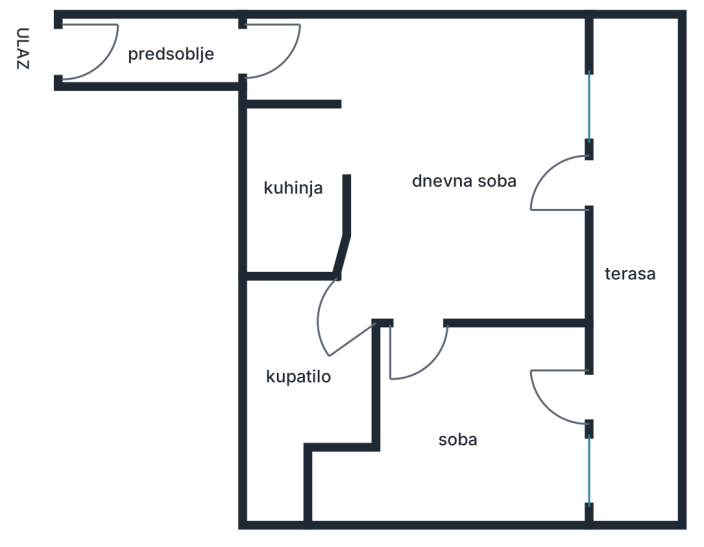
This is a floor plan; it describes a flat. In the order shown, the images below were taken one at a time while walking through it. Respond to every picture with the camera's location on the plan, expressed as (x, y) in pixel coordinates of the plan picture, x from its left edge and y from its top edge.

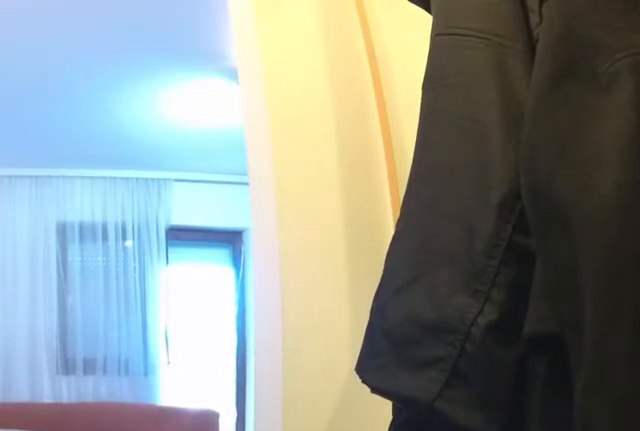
(231, 50)
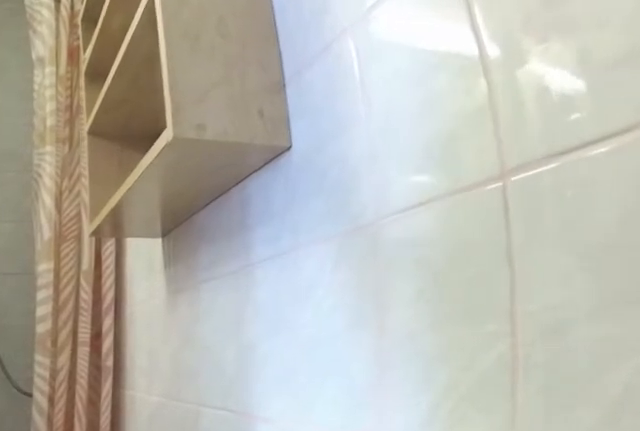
(314, 292)
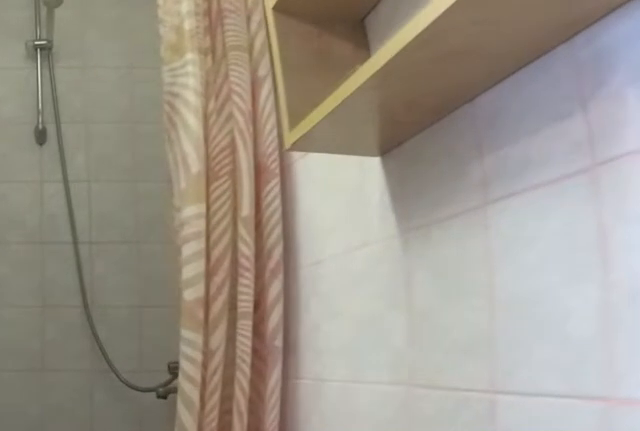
(290, 349)
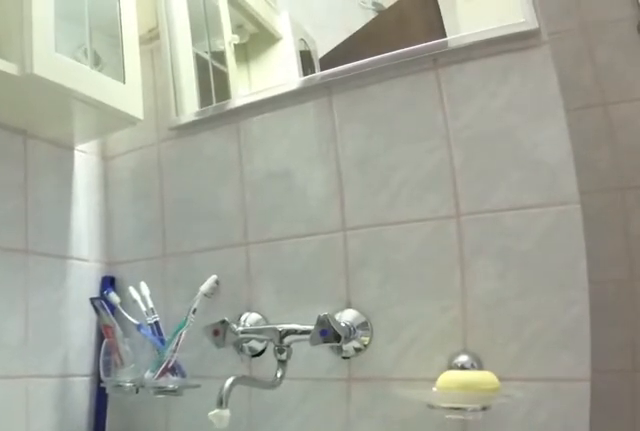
(335, 317)
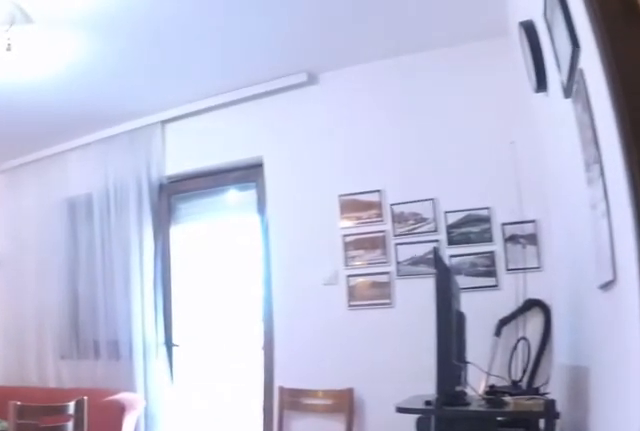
(366, 285)
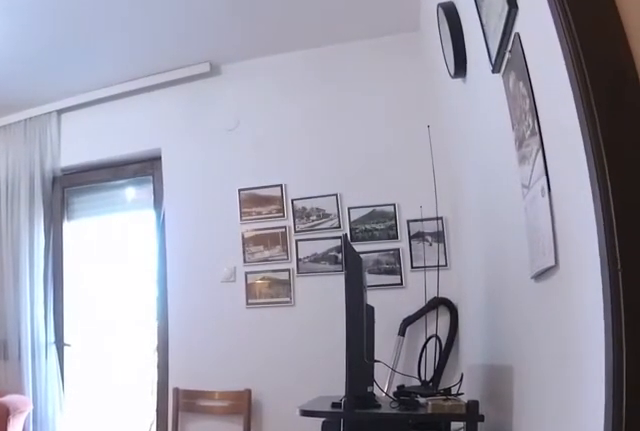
(366, 285)
